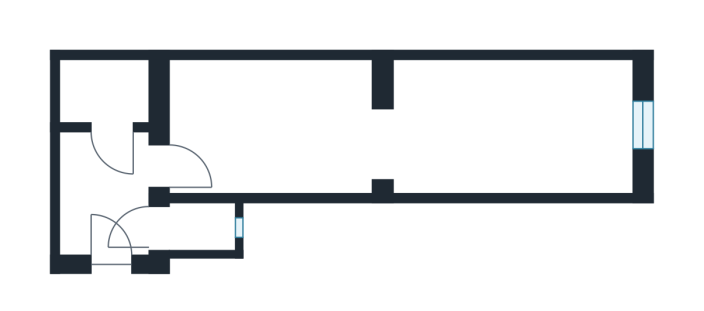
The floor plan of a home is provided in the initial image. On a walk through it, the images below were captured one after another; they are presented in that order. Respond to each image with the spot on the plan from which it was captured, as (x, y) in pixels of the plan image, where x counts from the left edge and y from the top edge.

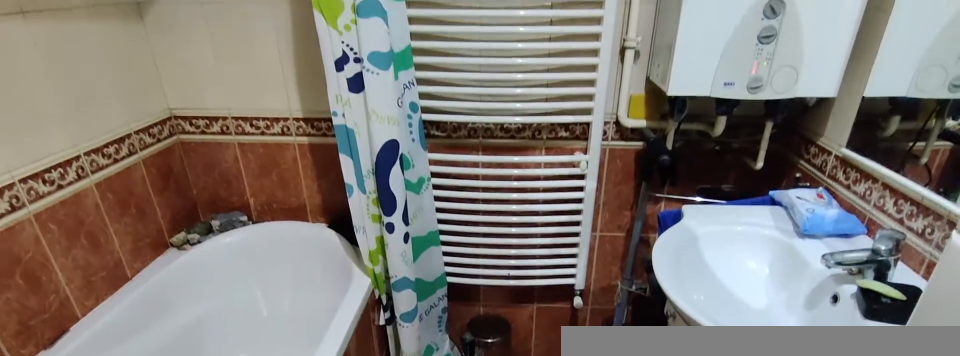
(116, 116)
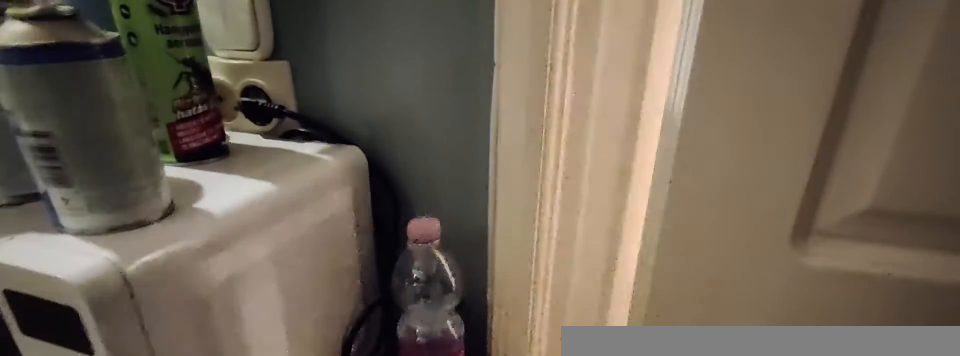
(164, 230)
